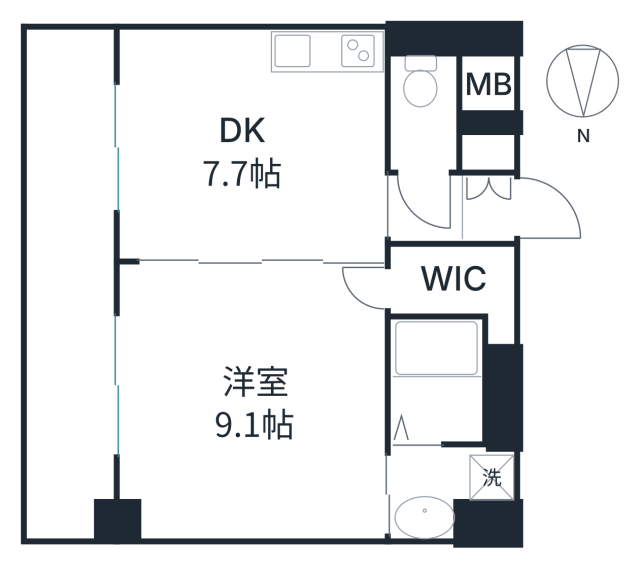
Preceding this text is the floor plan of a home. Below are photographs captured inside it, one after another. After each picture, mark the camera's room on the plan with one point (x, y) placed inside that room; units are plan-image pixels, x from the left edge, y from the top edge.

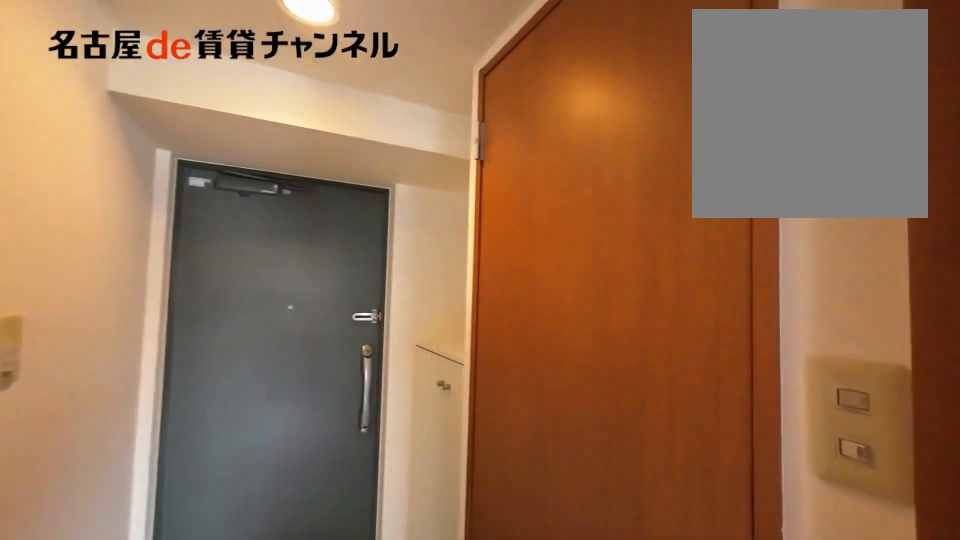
(425, 209)
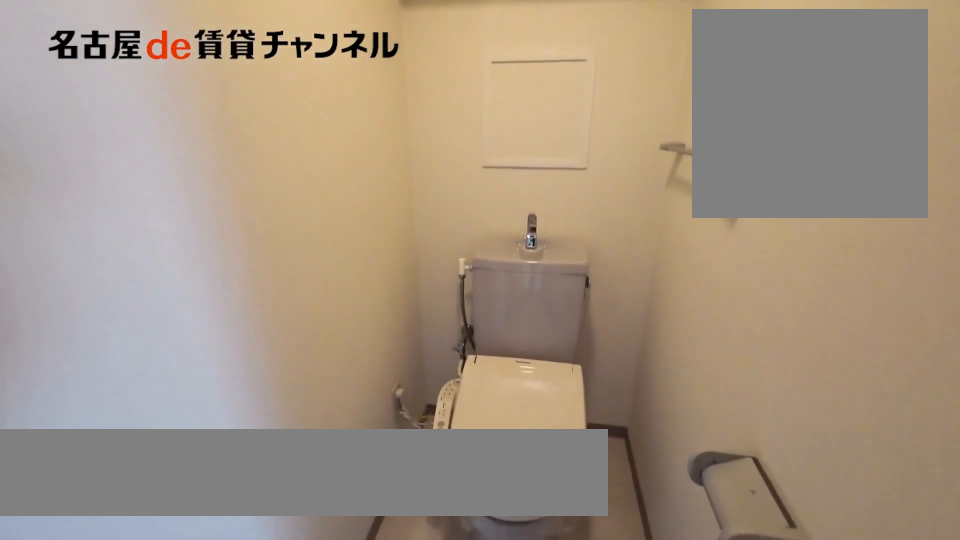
(424, 116)
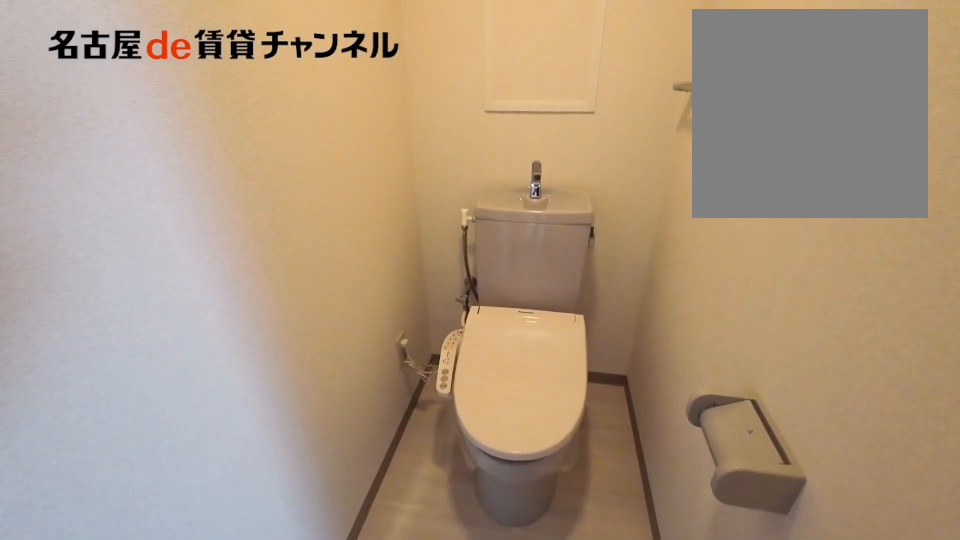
(424, 116)
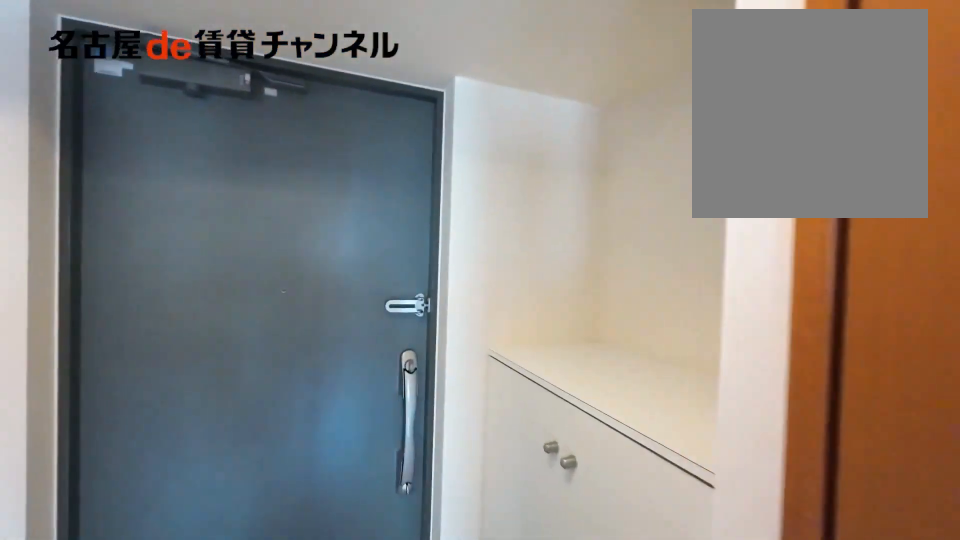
(485, 206)
